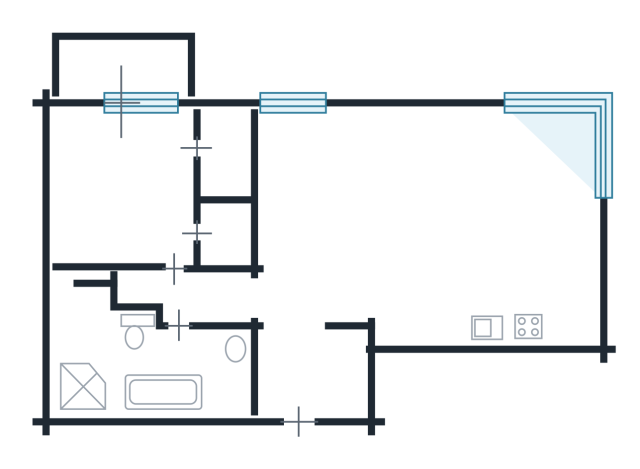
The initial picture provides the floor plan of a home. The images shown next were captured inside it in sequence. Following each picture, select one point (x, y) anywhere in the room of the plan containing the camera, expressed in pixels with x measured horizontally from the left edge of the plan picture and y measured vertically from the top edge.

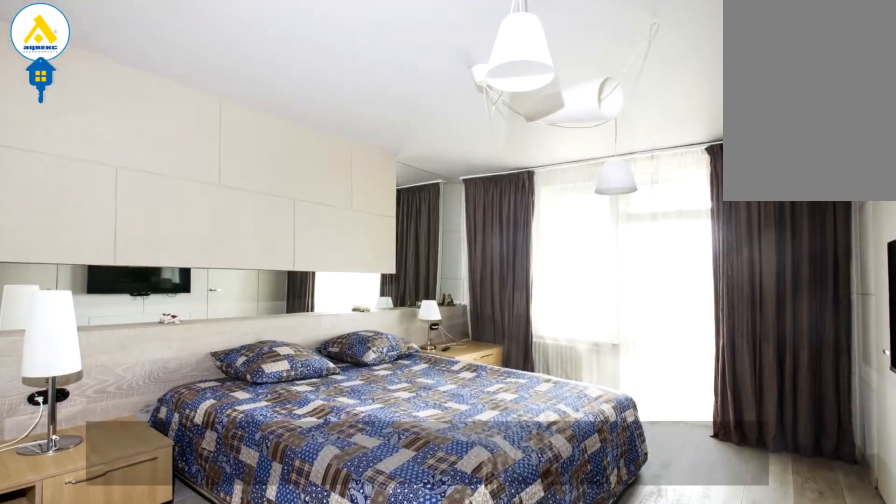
(122, 185)
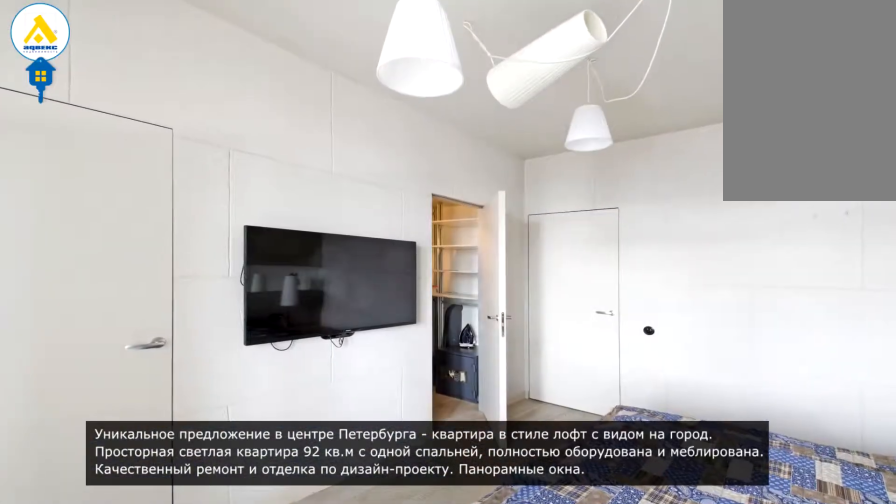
(122, 186)
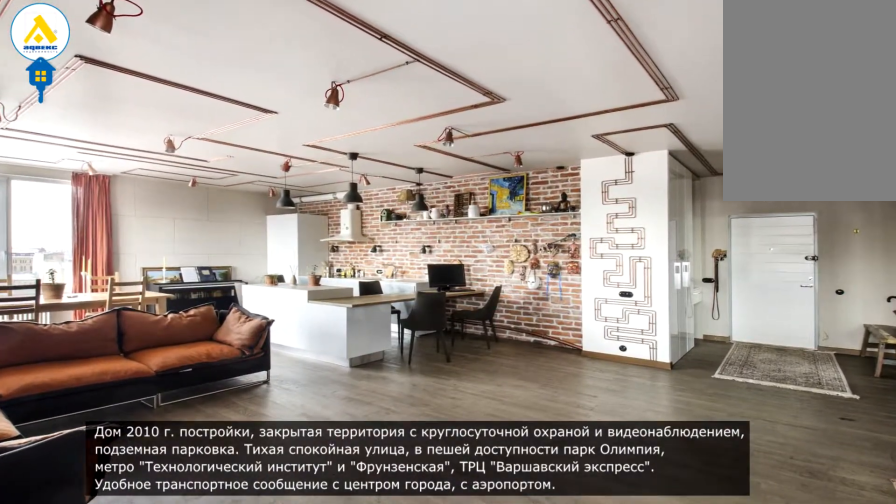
(362, 240)
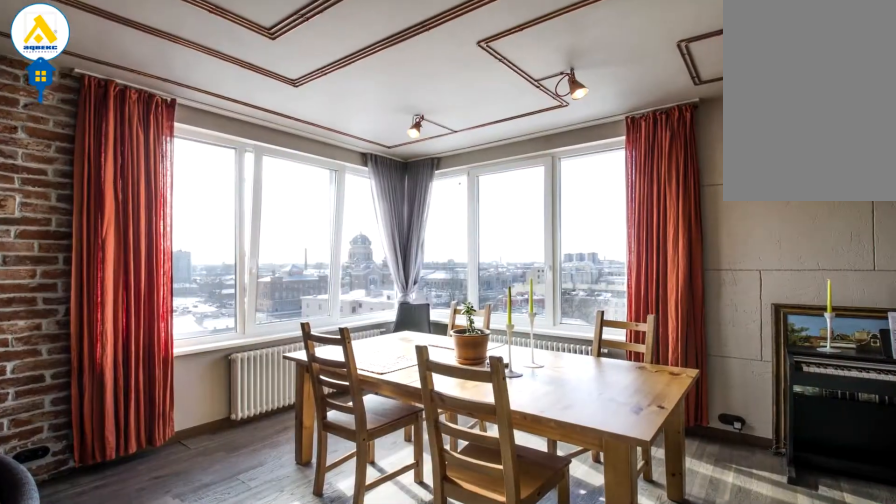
(362, 240)
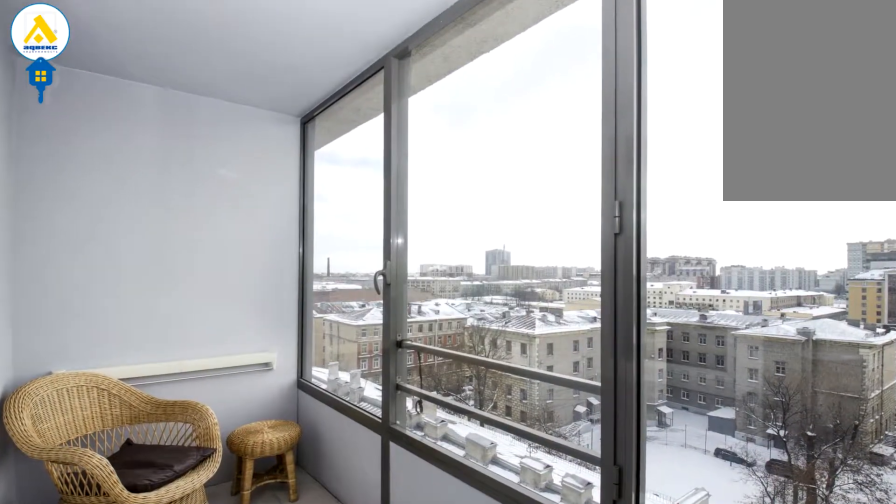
(130, 69)
